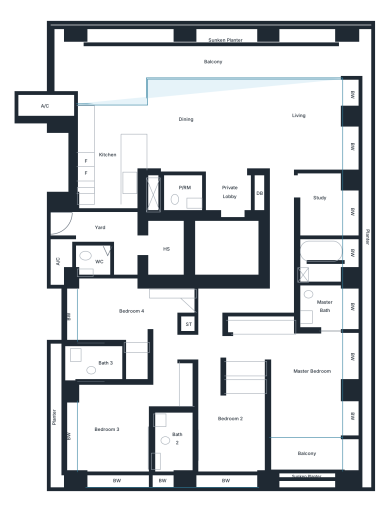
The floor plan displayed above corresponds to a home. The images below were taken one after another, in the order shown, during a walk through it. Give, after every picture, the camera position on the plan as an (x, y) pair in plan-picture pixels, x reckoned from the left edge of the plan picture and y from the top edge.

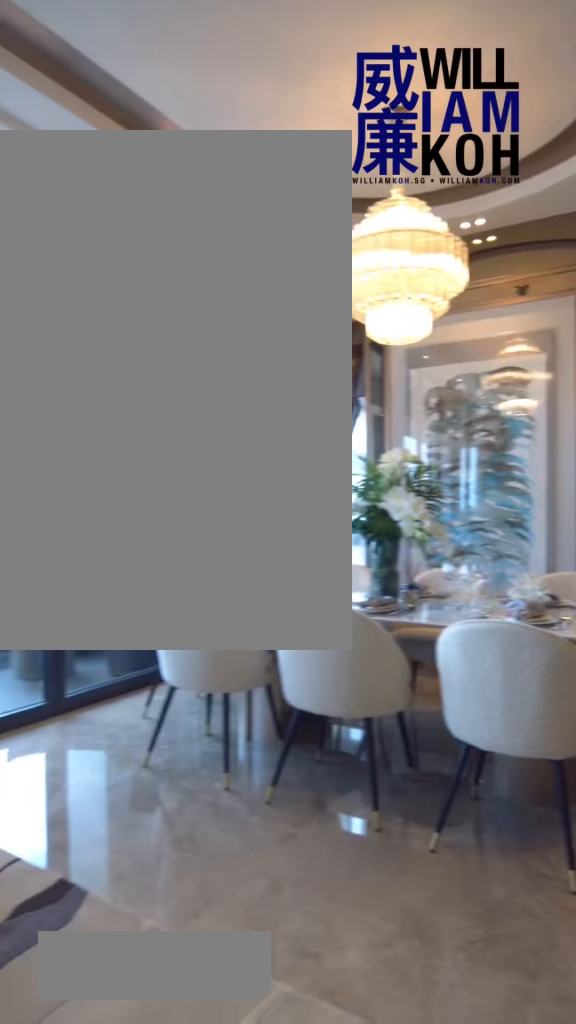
(230, 153)
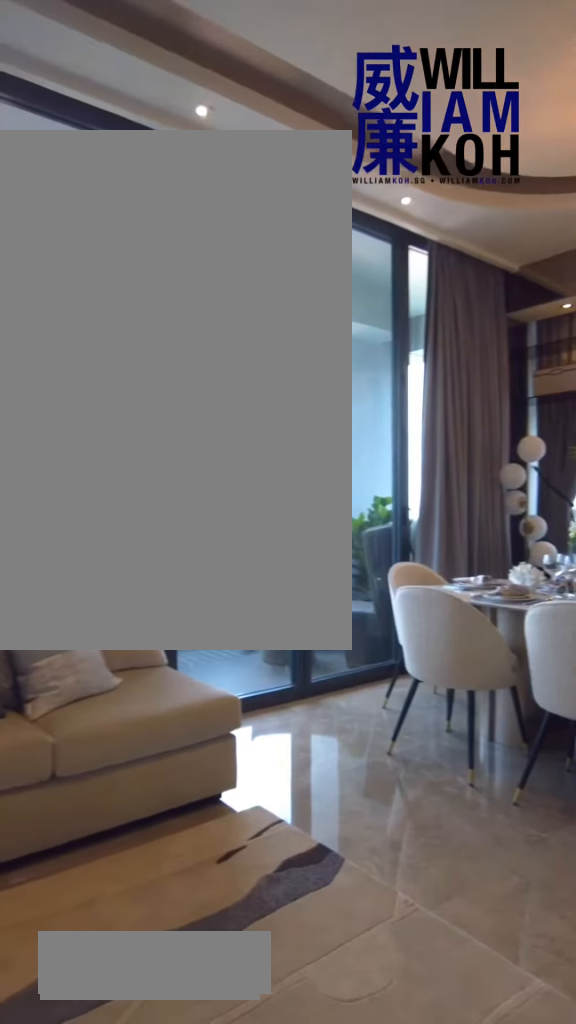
(230, 153)
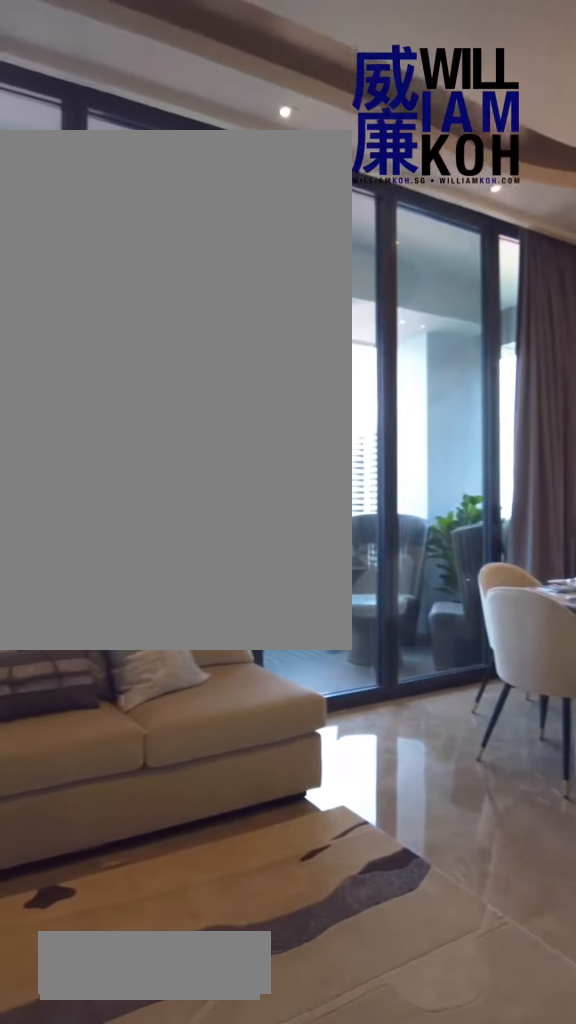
(230, 153)
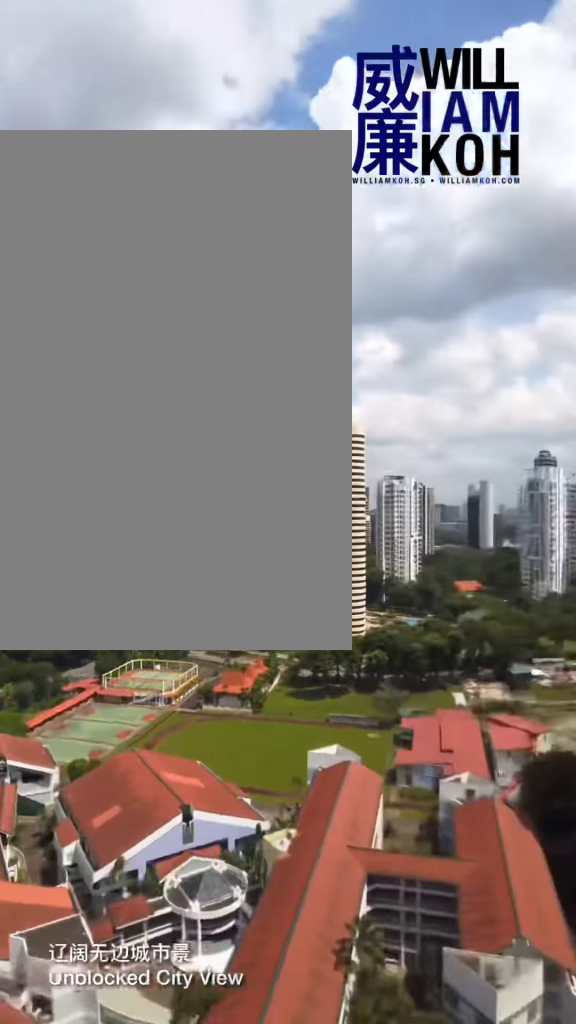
(135, 48)
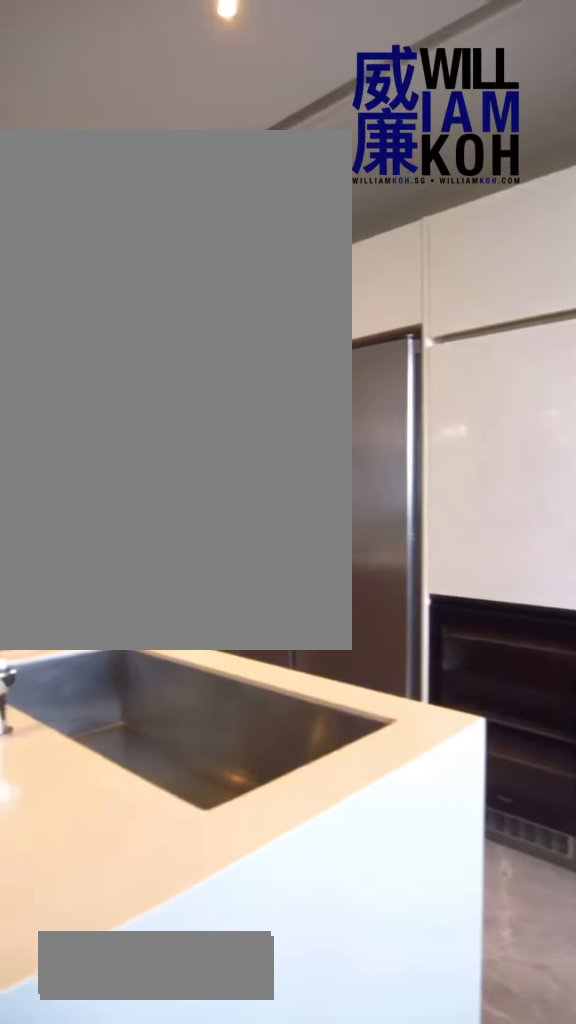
(136, 120)
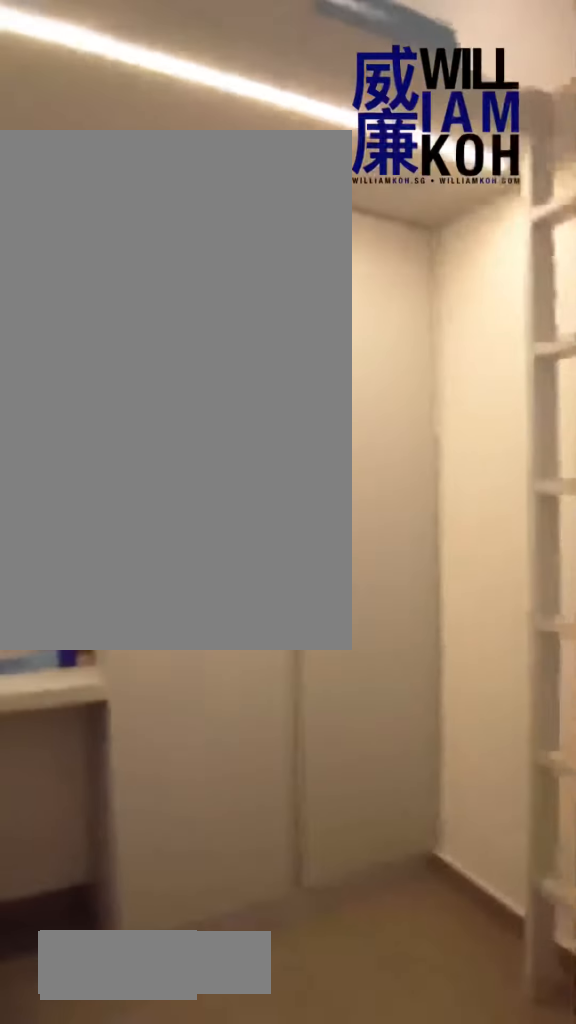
(150, 248)
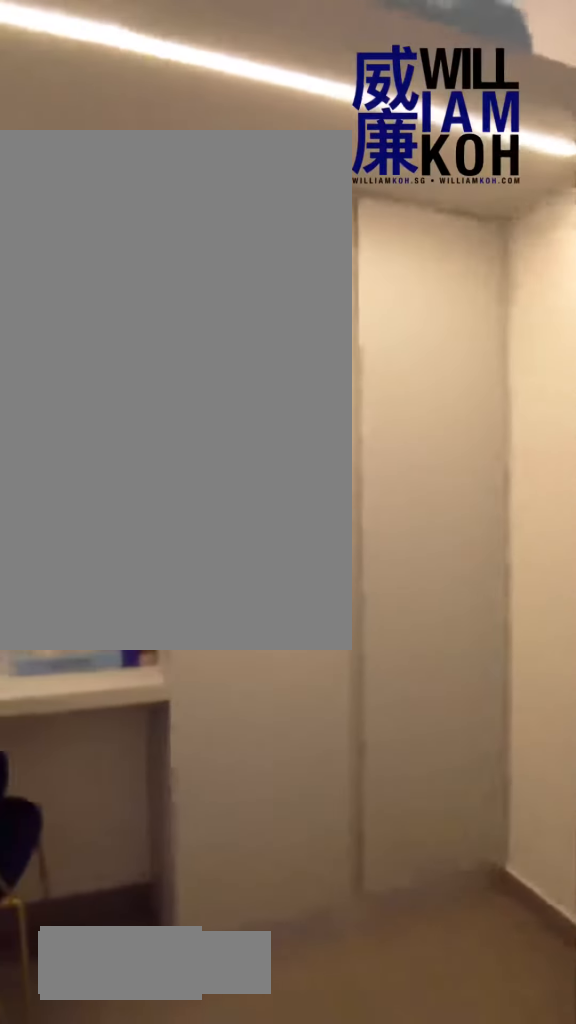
(164, 248)
